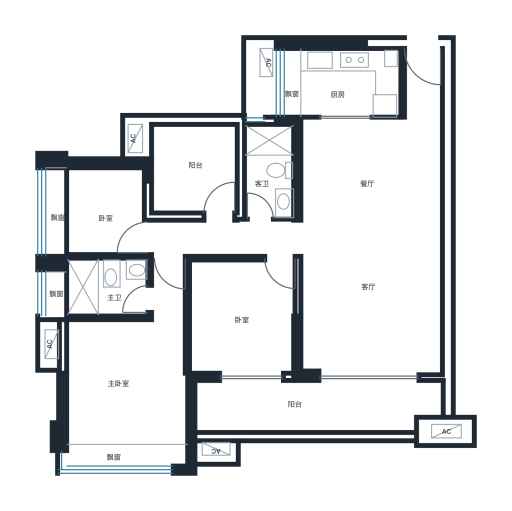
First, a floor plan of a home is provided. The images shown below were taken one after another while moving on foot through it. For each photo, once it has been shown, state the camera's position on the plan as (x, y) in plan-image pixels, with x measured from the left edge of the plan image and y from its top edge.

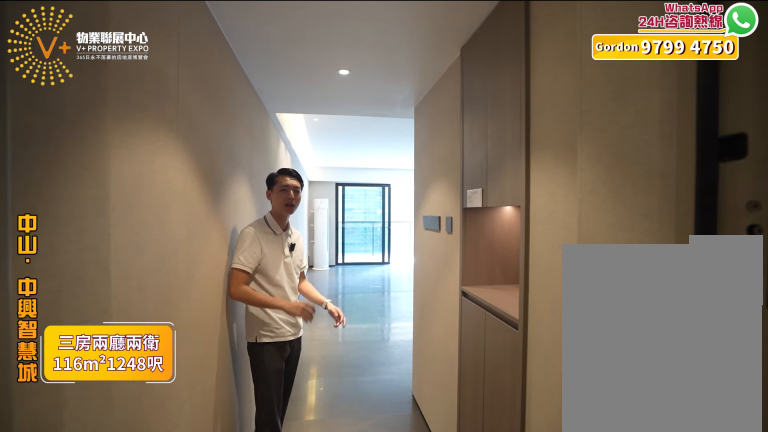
(414, 69)
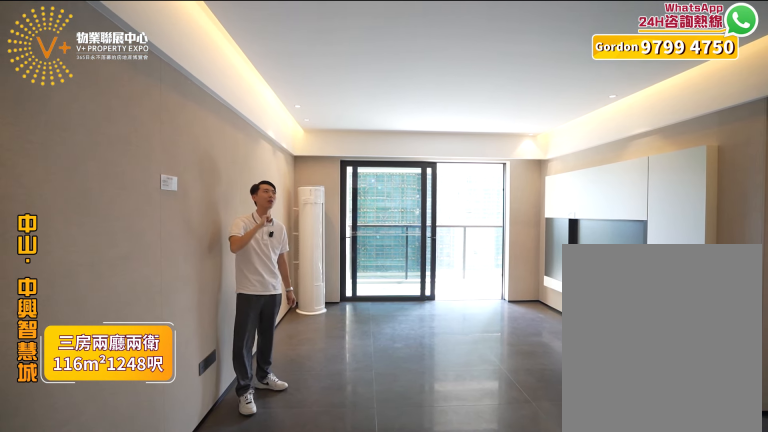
(408, 258)
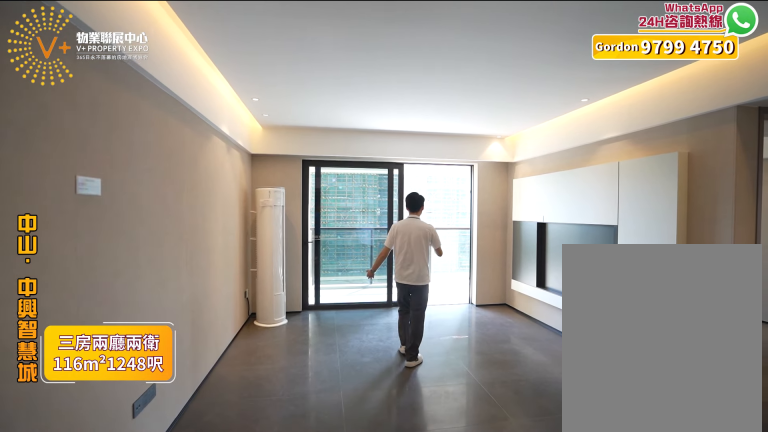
(406, 258)
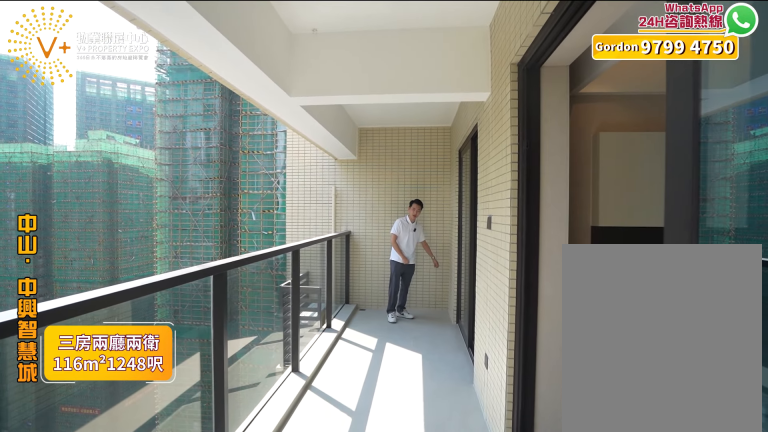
(360, 393)
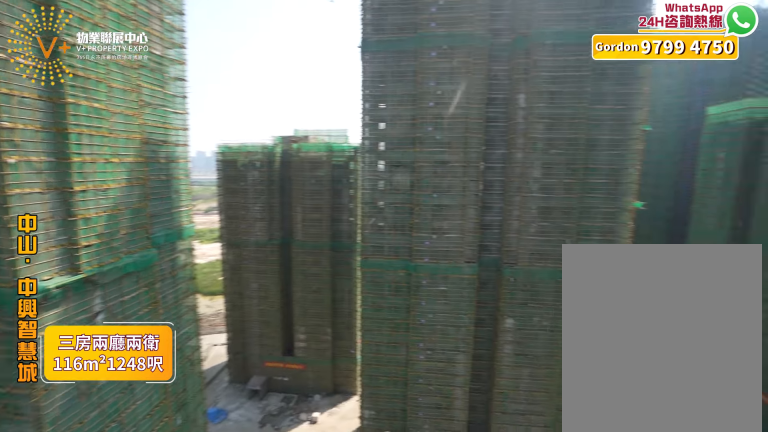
(359, 395)
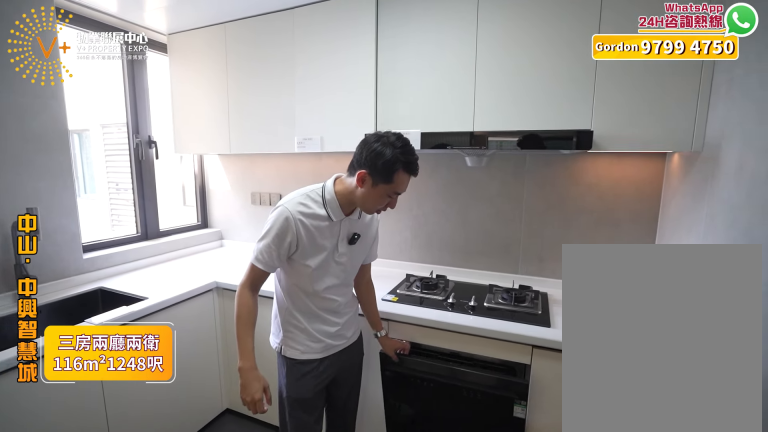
(346, 78)
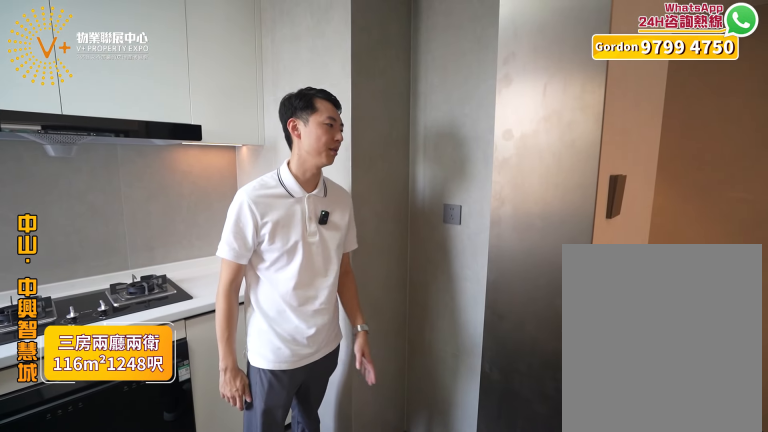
(348, 86)
